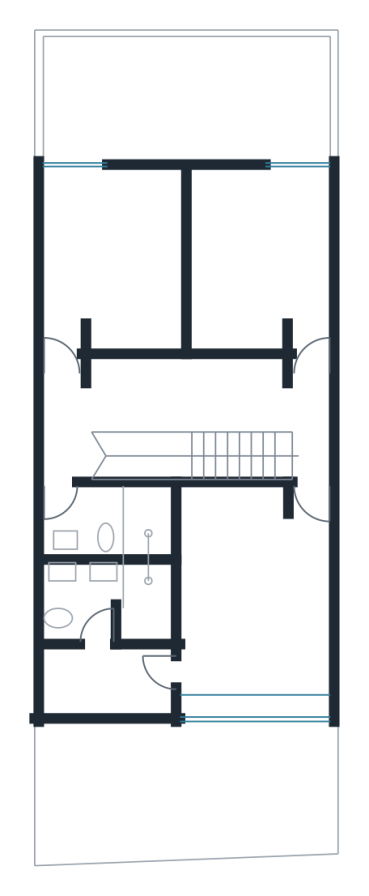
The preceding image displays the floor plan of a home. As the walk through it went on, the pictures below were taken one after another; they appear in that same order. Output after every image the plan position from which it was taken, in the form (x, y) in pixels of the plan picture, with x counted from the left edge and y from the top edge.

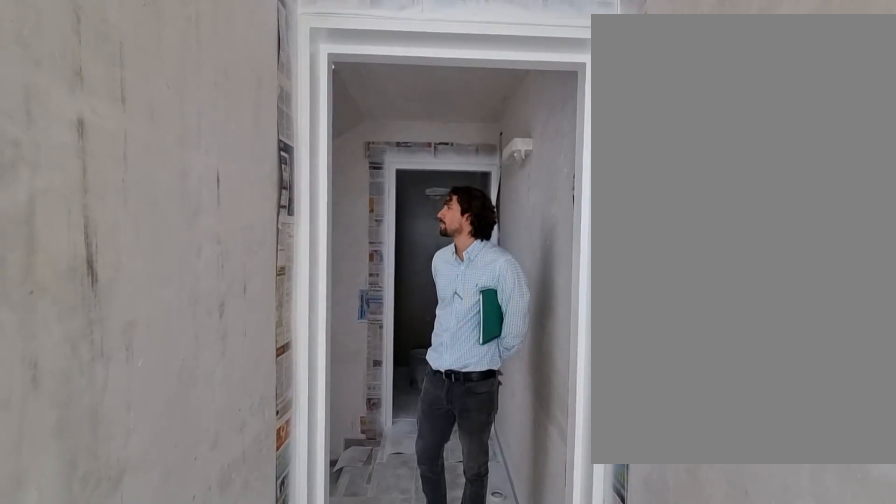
(64, 311)
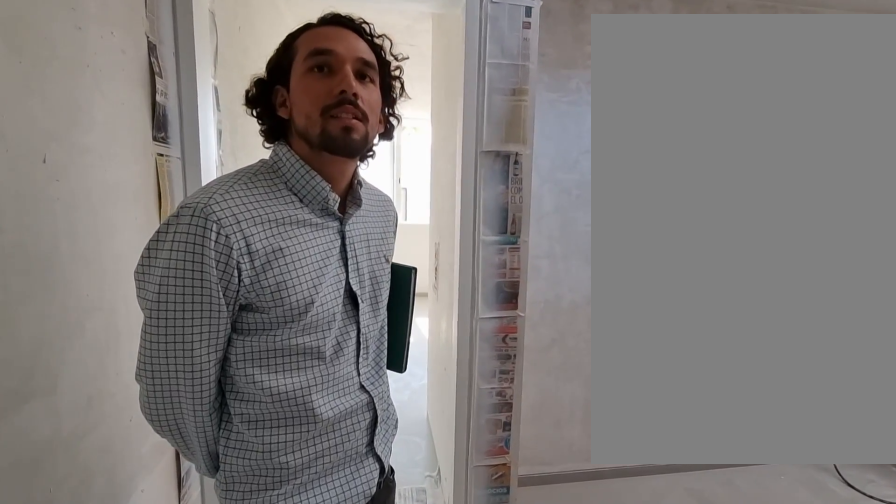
(69, 459)
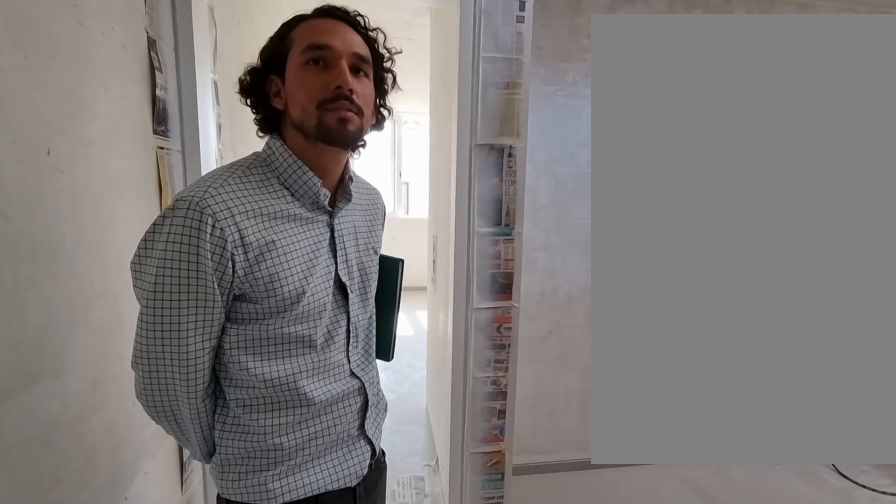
(69, 460)
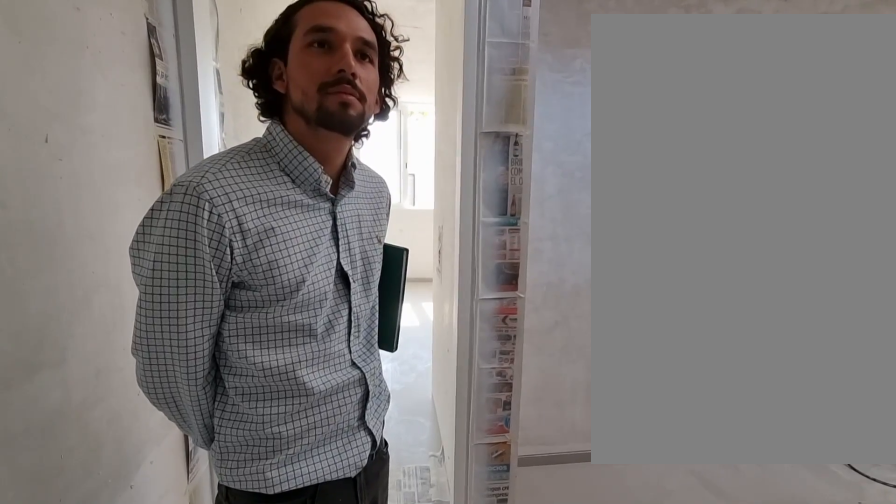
(69, 461)
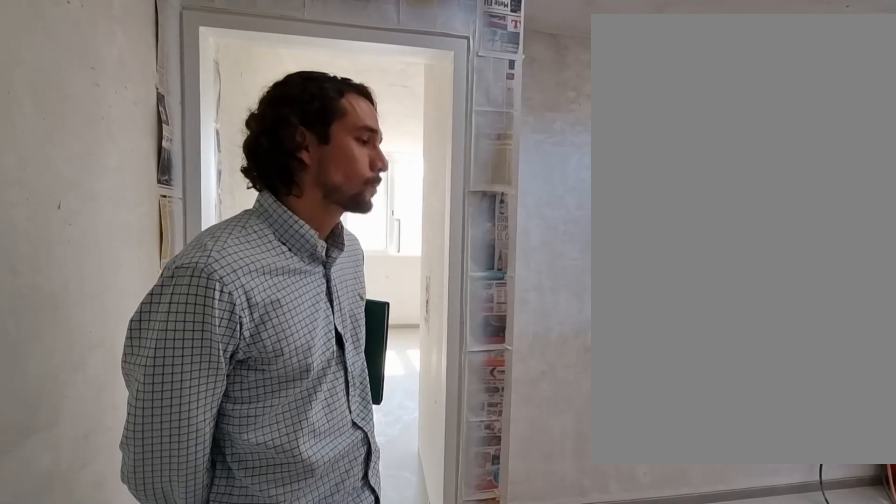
(69, 461)
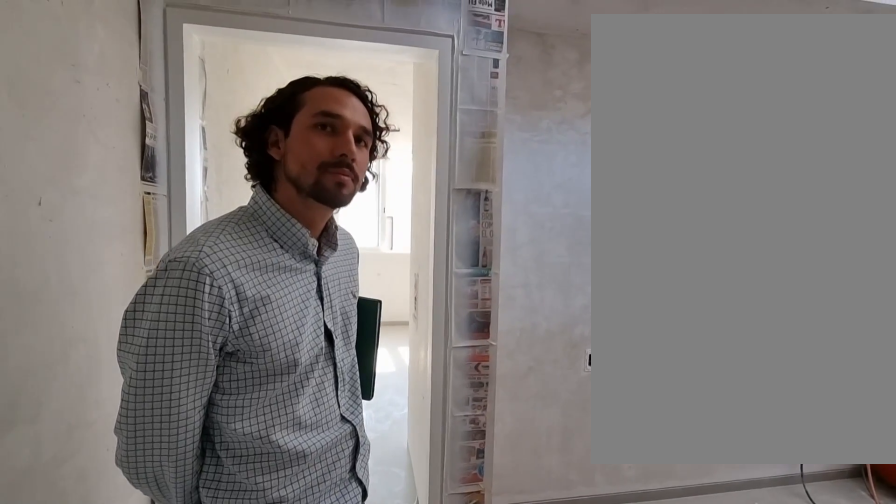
(69, 461)
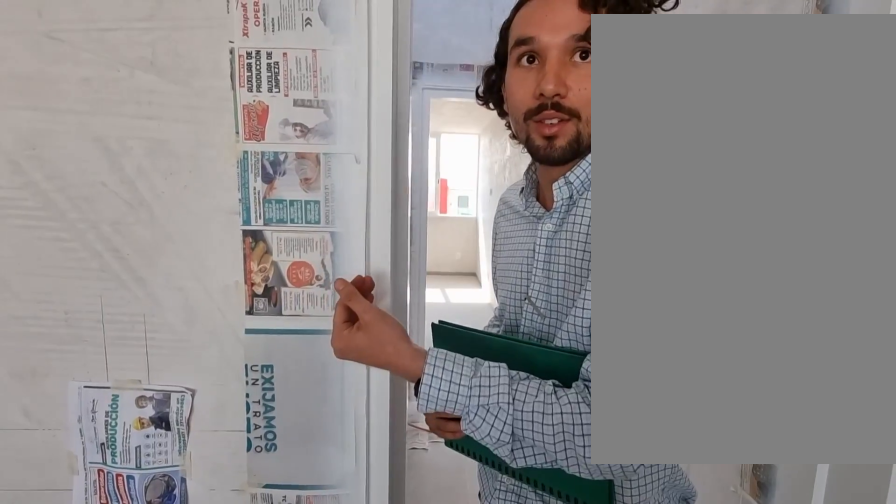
(305, 551)
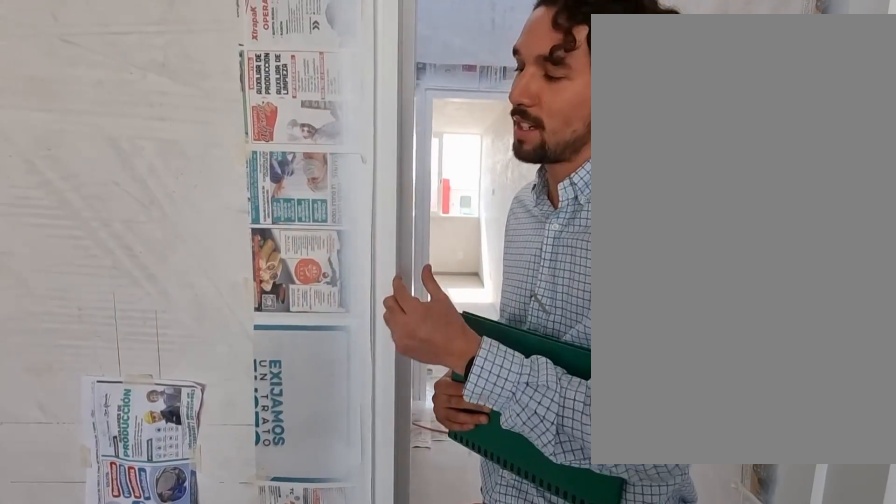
(304, 552)
